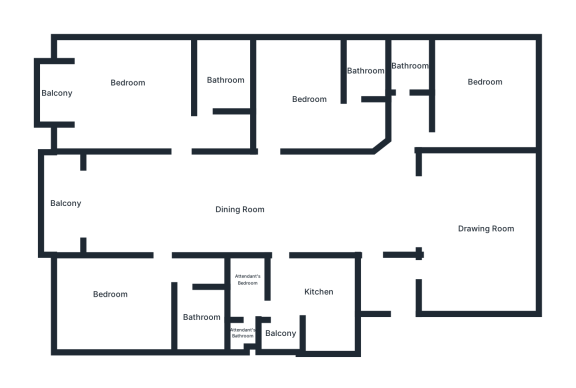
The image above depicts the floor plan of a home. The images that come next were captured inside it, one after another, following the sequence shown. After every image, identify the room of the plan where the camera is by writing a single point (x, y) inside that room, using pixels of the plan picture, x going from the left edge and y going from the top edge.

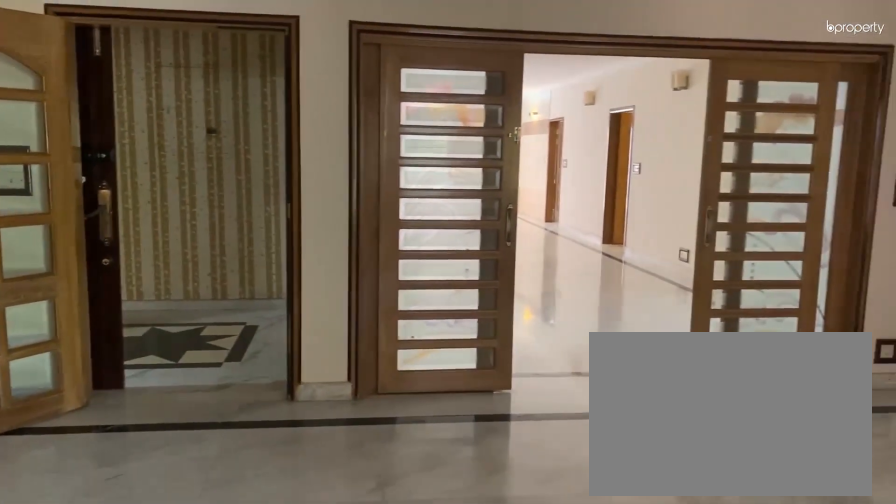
(476, 207)
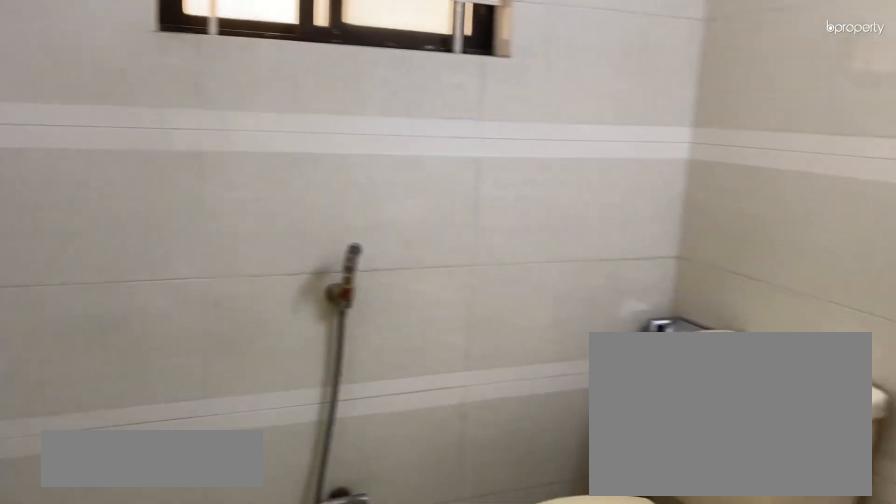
(407, 61)
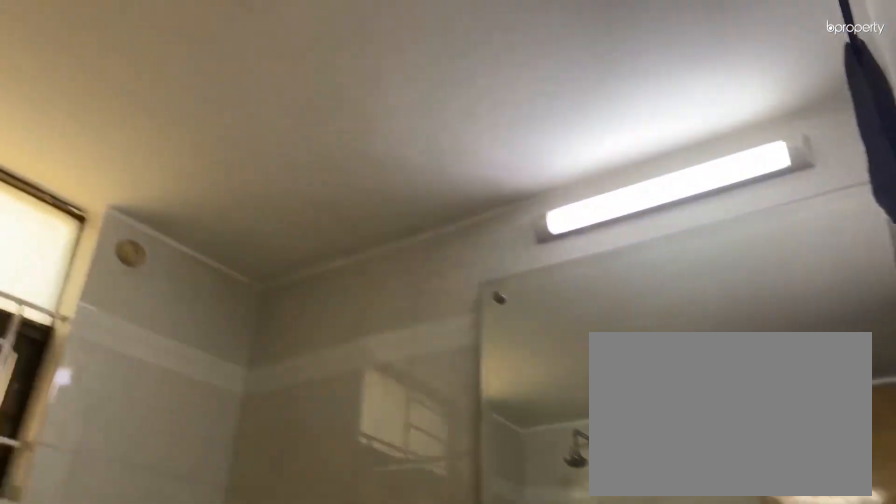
(407, 61)
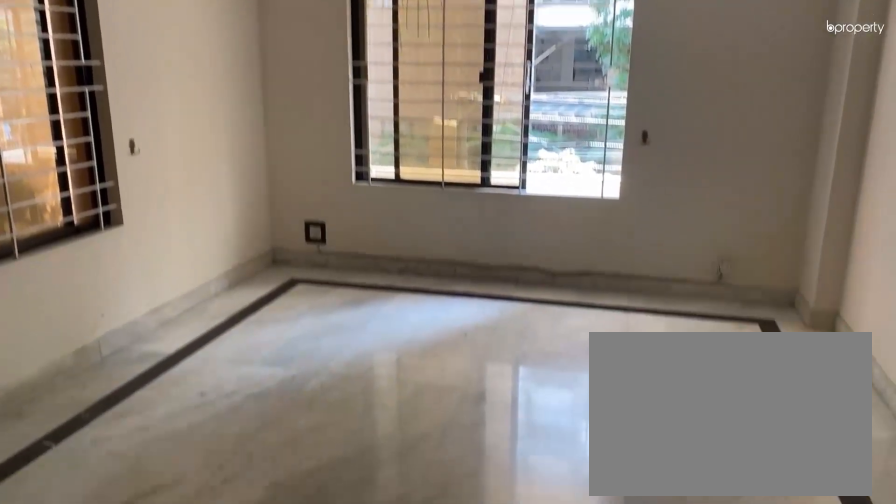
(120, 297)
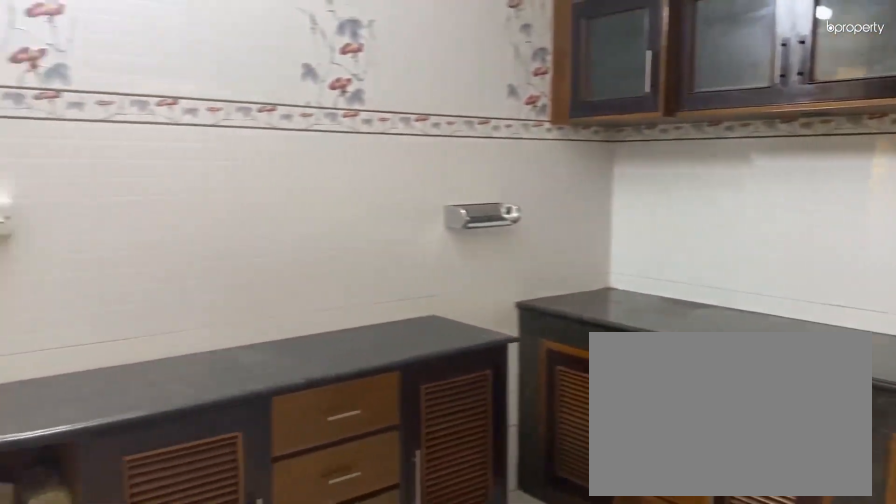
(320, 303)
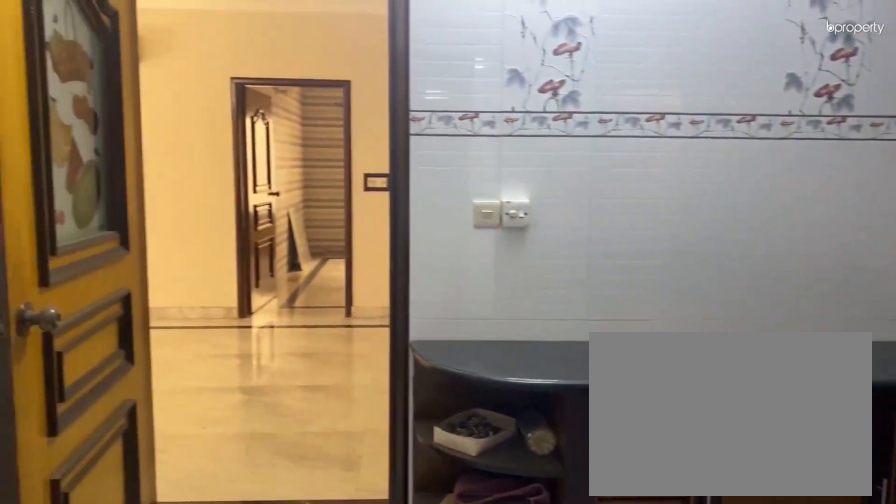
(320, 303)
